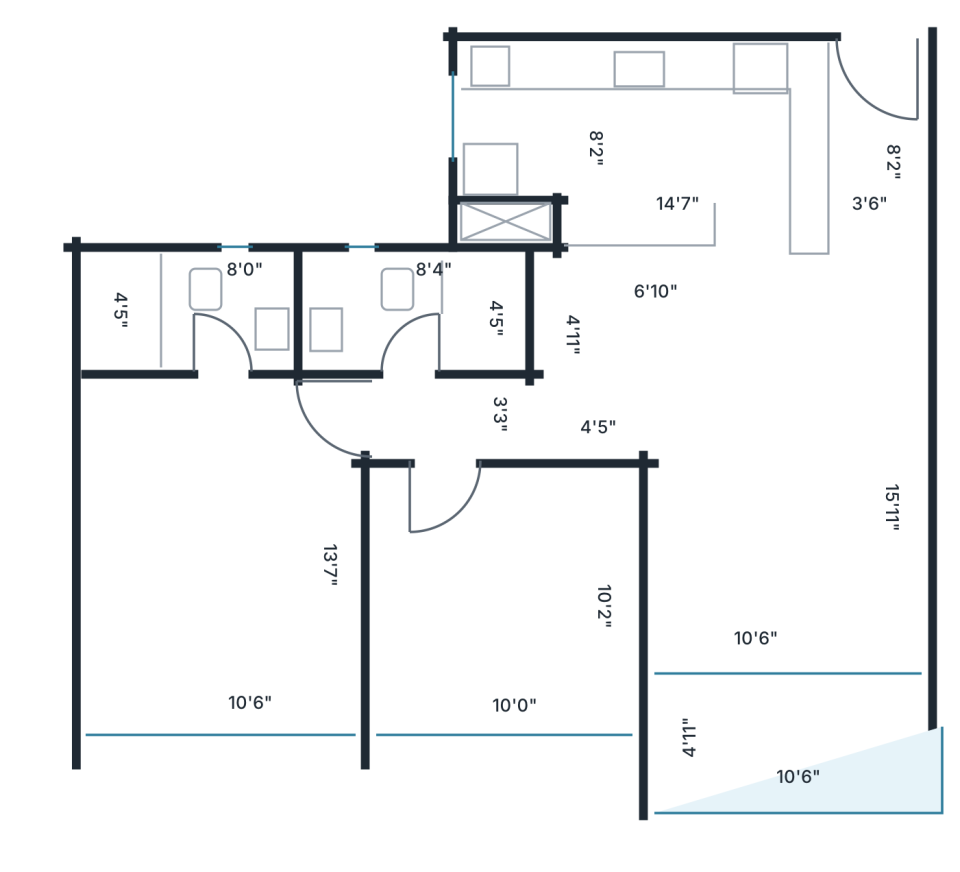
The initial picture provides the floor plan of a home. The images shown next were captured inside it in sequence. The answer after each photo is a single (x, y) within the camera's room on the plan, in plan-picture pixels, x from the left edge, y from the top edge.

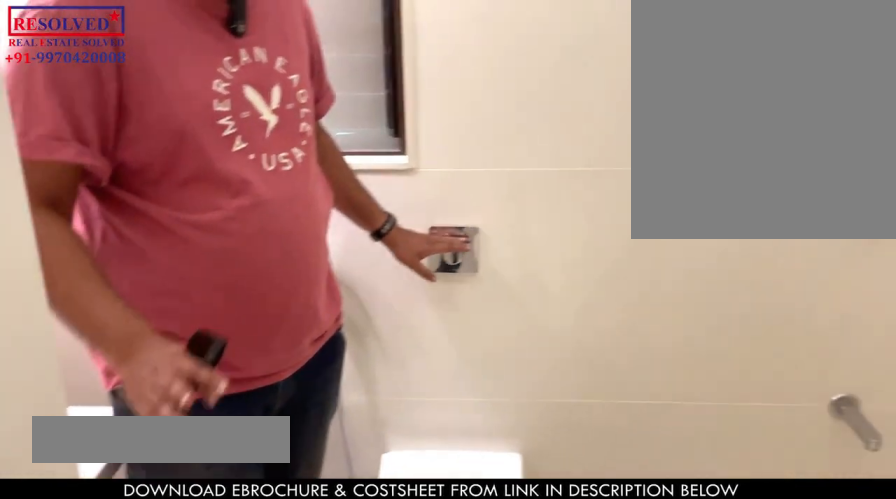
(414, 312)
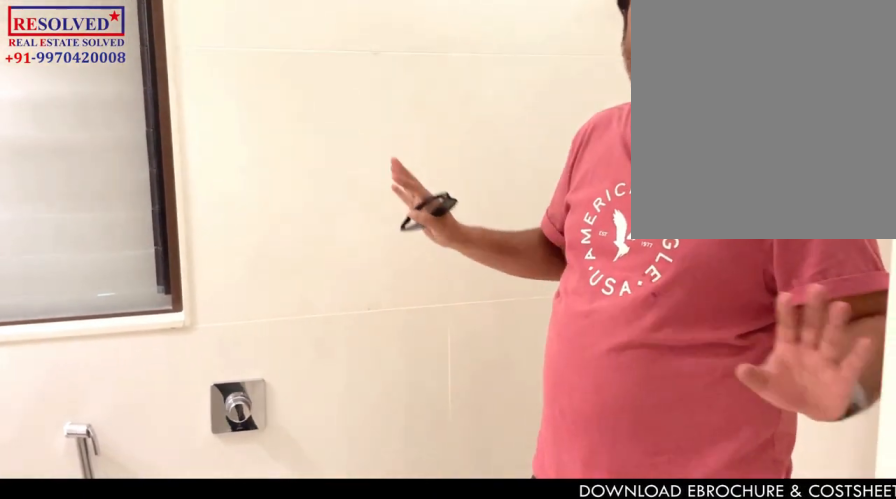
(411, 312)
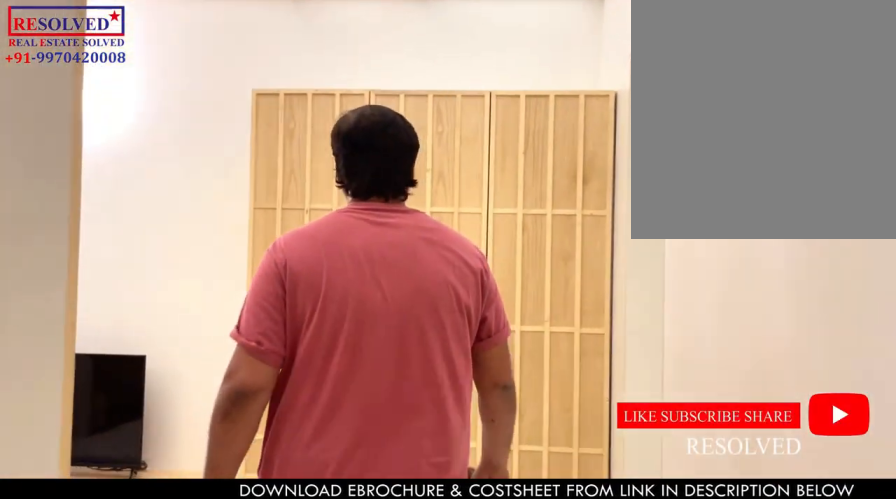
(219, 557)
